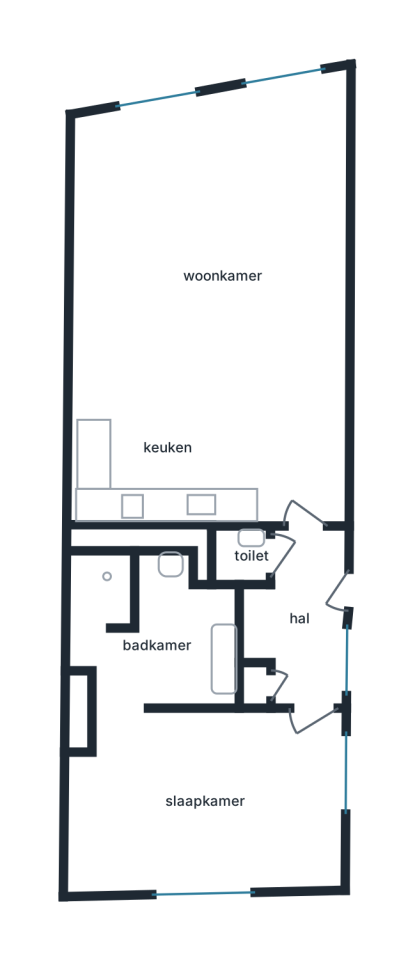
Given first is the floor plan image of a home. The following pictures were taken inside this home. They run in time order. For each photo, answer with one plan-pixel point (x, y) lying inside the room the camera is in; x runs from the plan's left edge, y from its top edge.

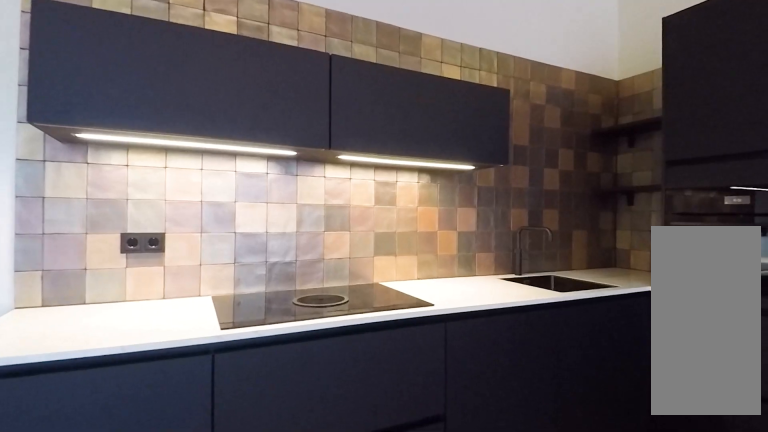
(208, 286)
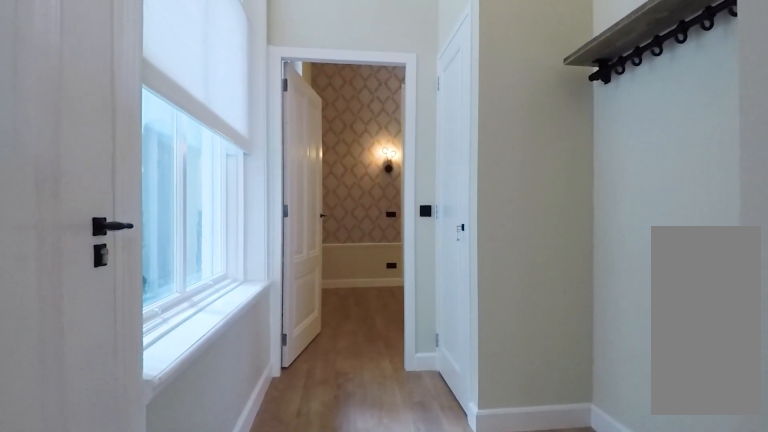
(301, 617)
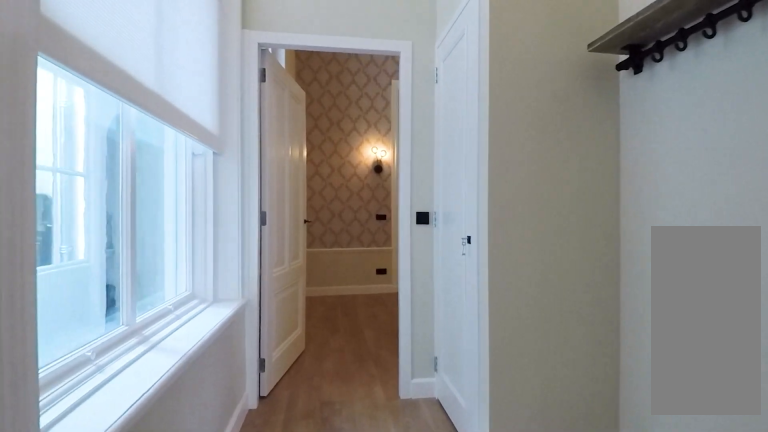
(301, 617)
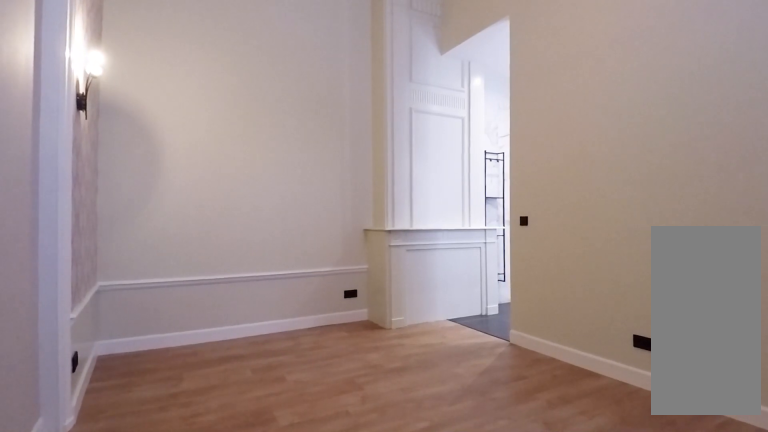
(208, 803)
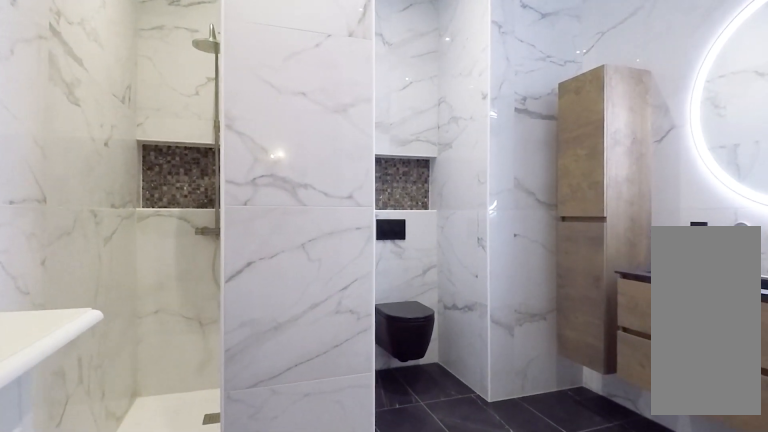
(153, 630)
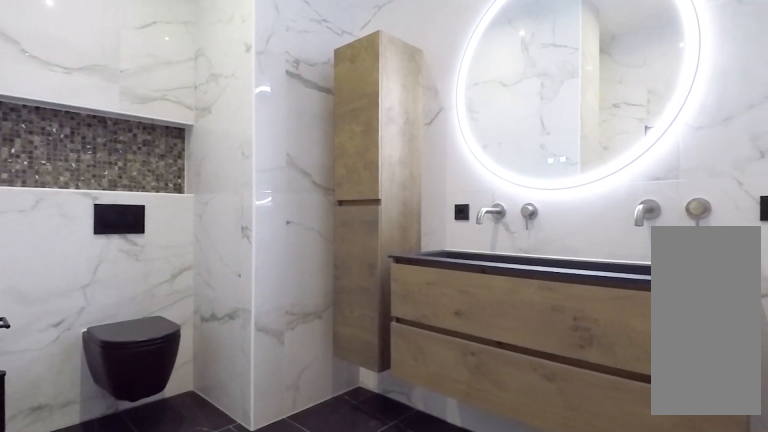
(153, 630)
